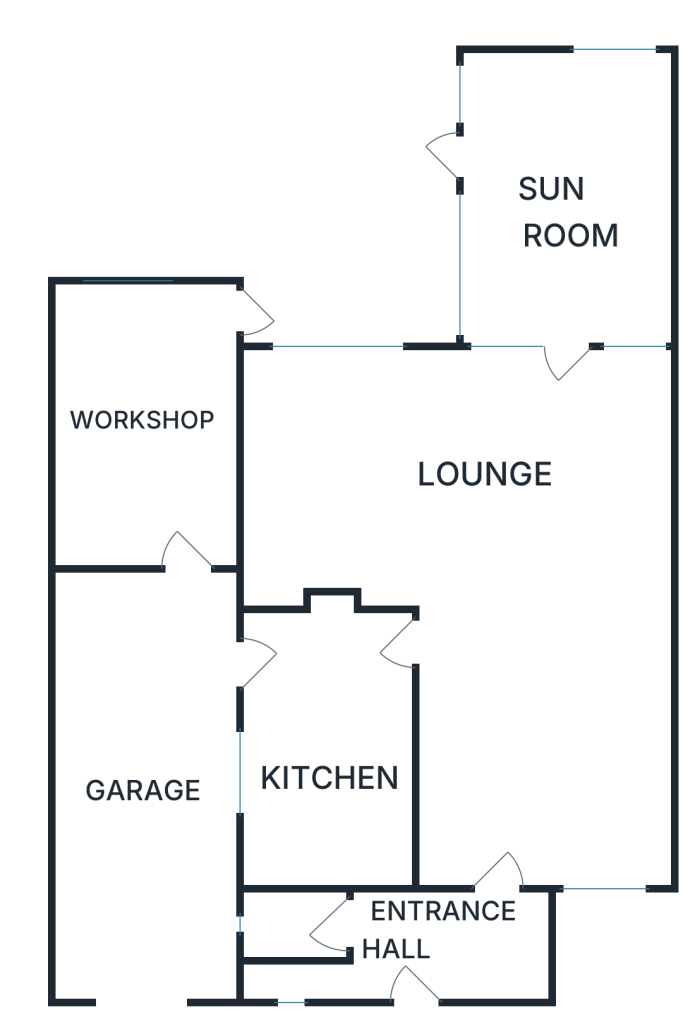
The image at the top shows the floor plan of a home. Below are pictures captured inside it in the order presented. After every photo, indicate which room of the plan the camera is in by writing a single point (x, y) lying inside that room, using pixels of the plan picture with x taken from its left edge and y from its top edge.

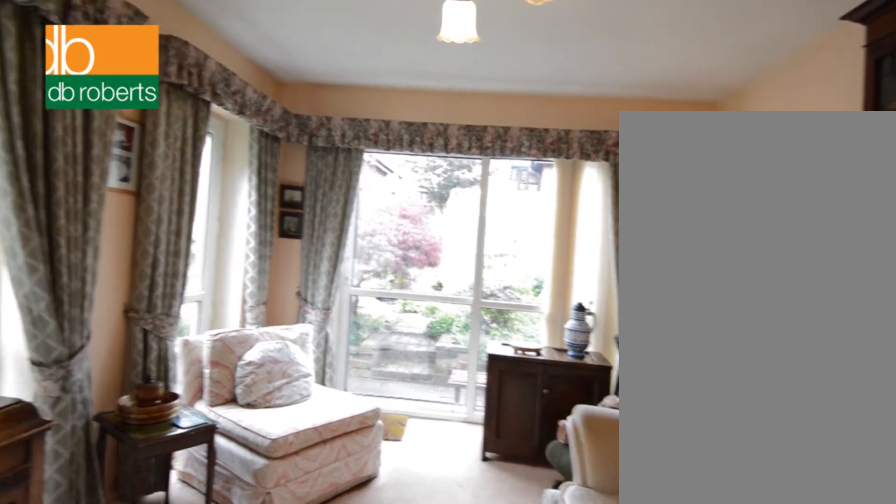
(566, 192)
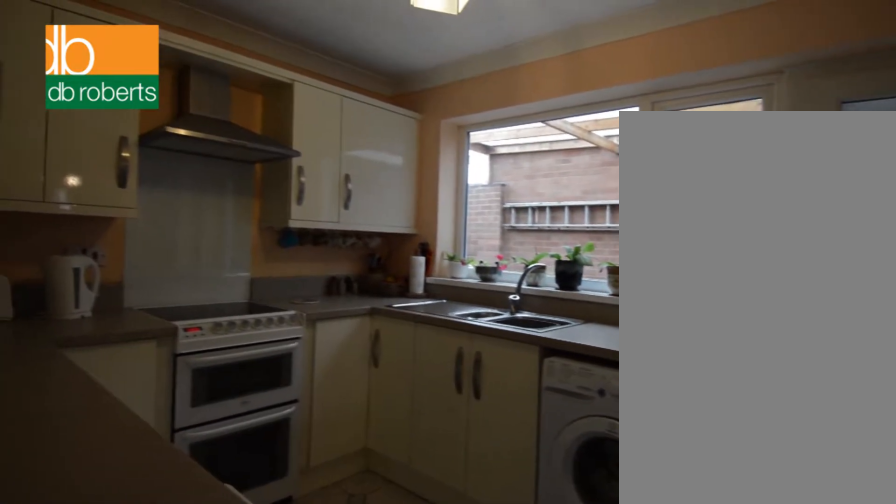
(326, 744)
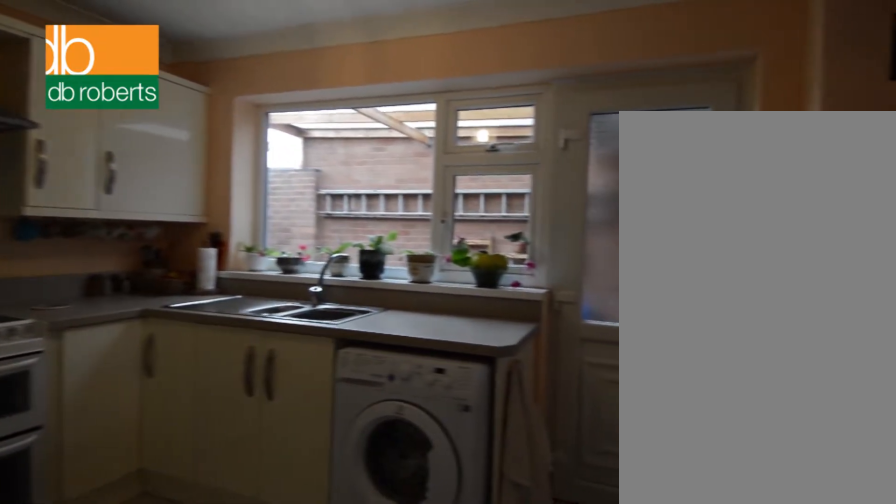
(326, 744)
